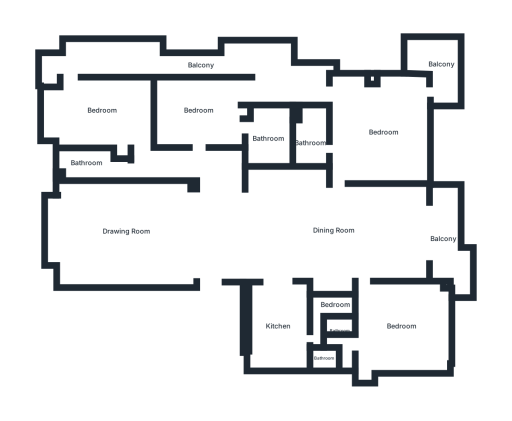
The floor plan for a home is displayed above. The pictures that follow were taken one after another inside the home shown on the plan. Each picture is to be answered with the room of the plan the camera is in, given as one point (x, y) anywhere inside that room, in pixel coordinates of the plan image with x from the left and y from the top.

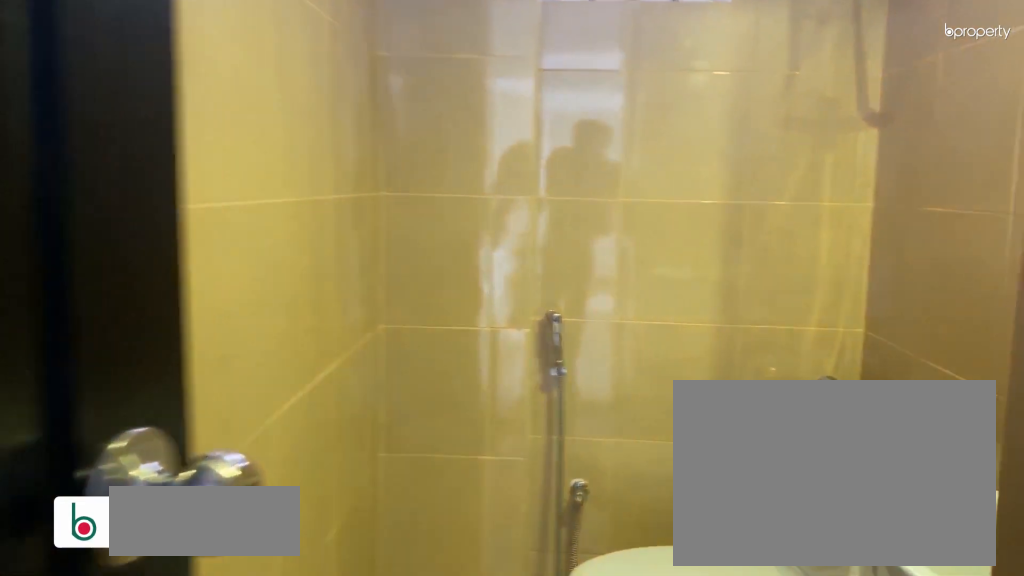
(85, 161)
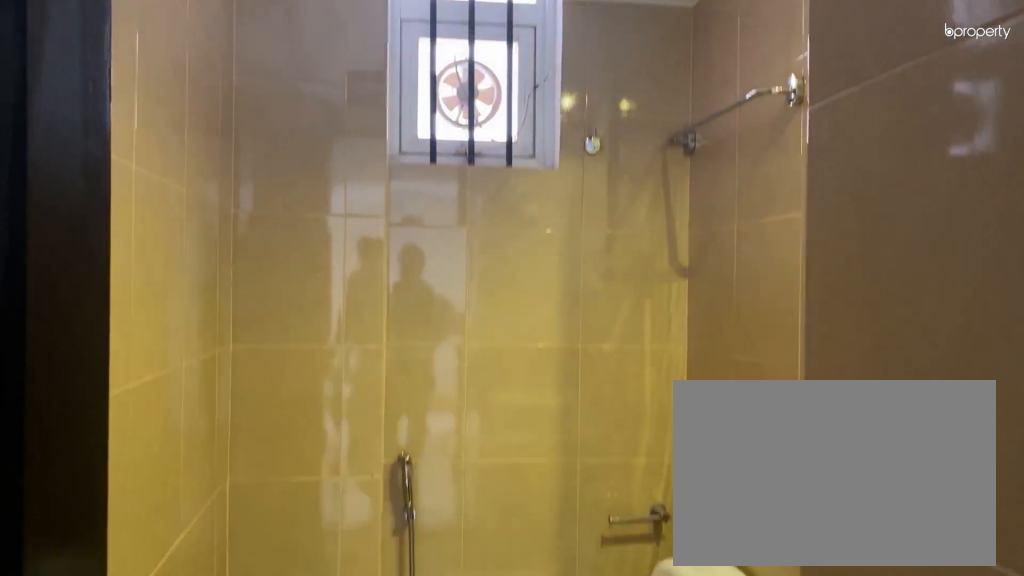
(85, 161)
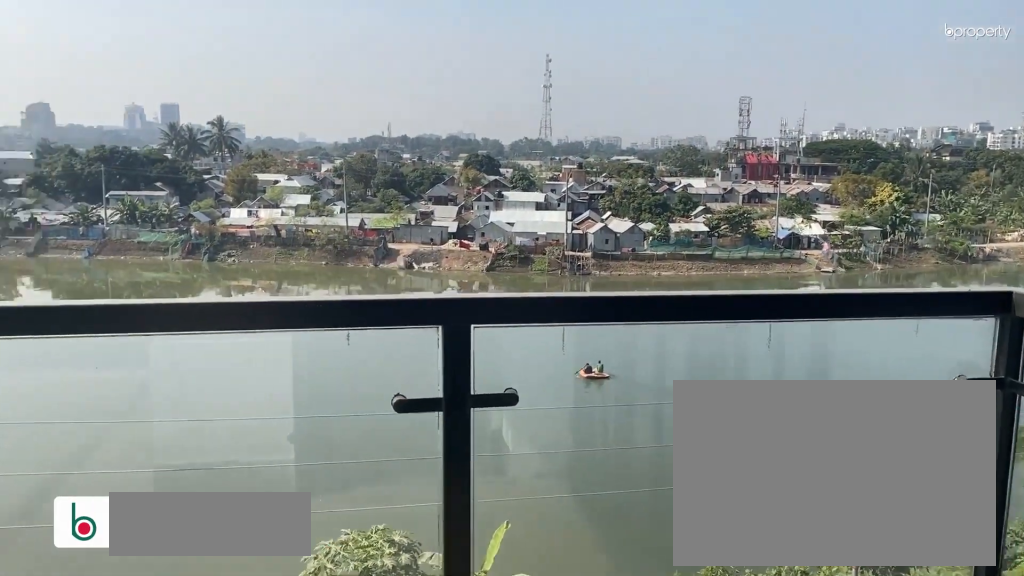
(441, 64)
